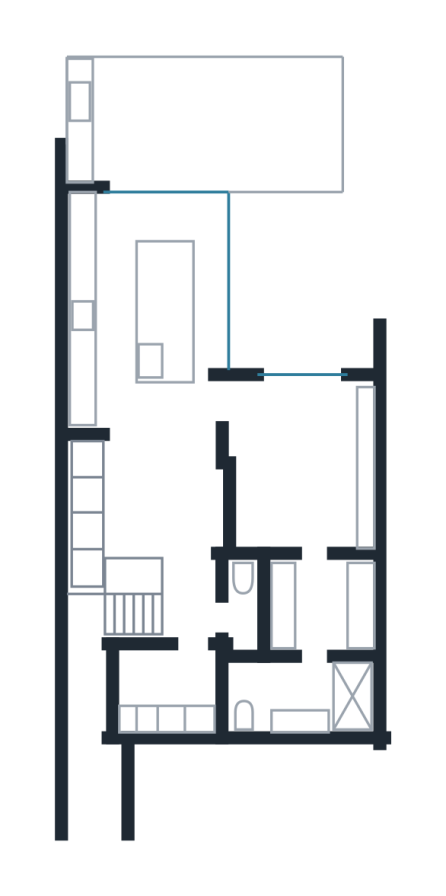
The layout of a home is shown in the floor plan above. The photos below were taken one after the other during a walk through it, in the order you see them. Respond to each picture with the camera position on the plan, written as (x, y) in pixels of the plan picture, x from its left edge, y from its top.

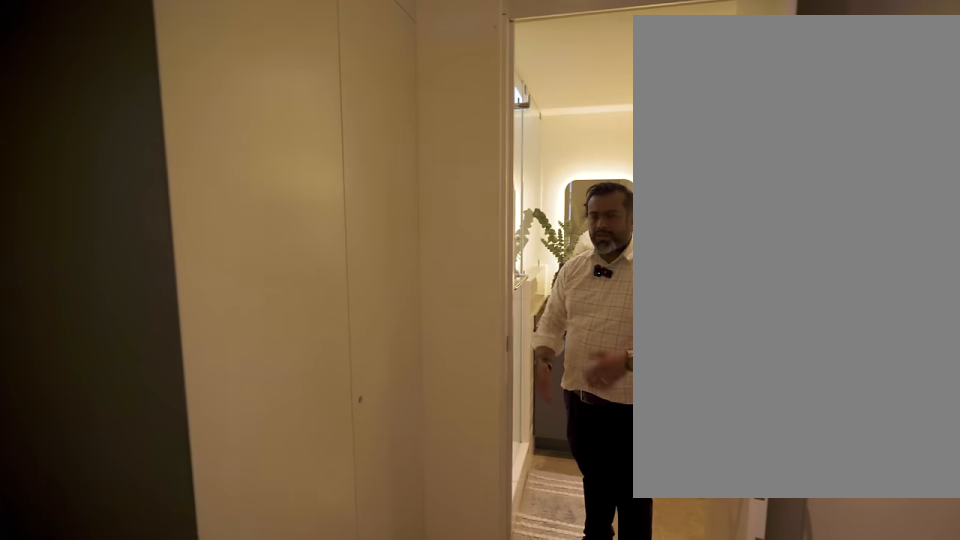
(313, 576)
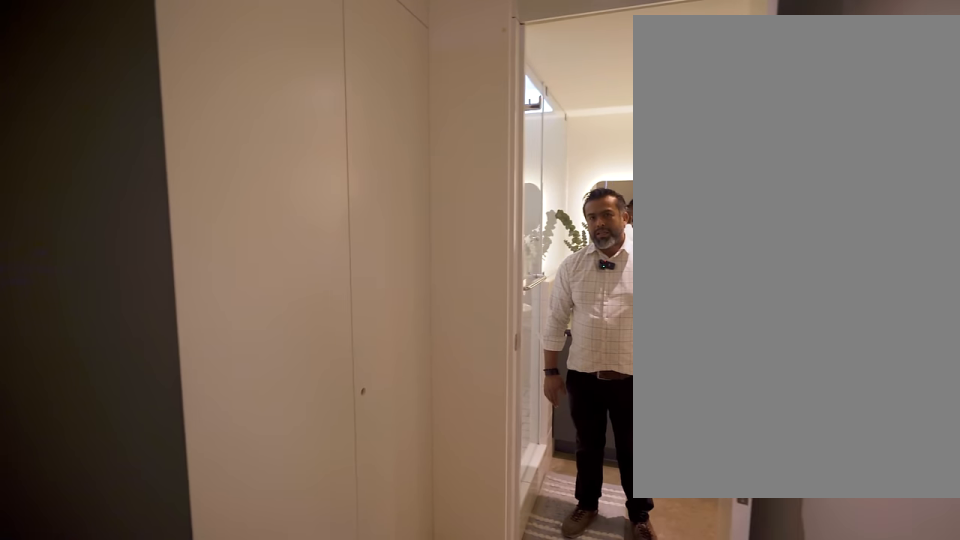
(313, 576)
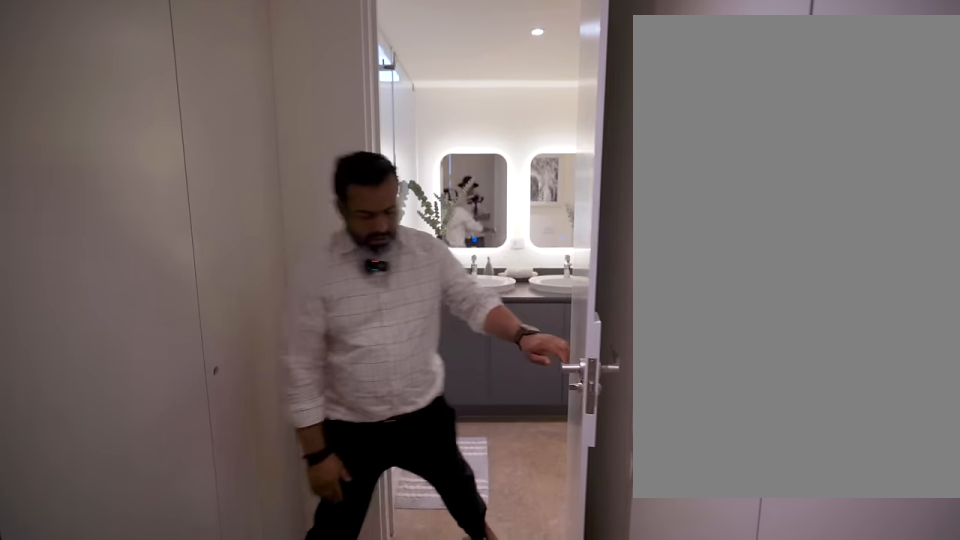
(314, 584)
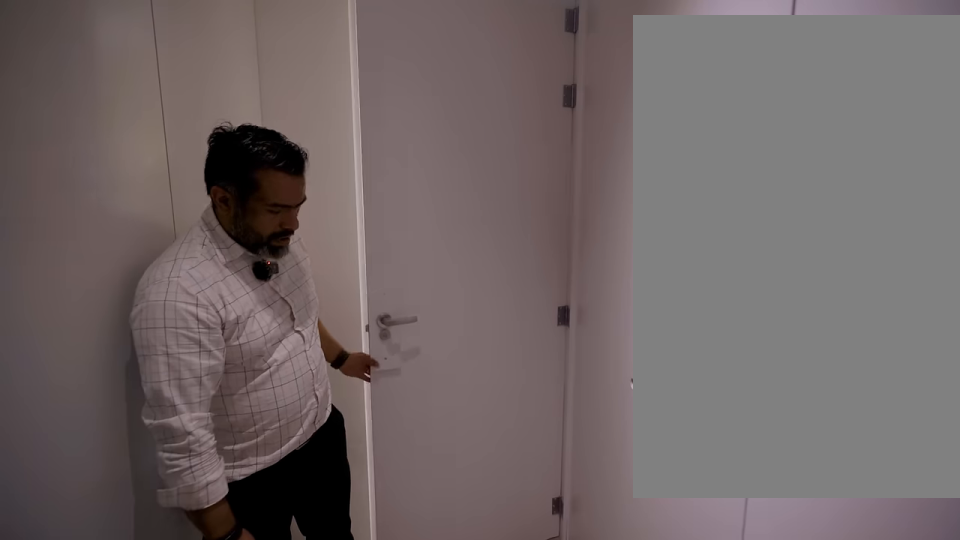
(314, 584)
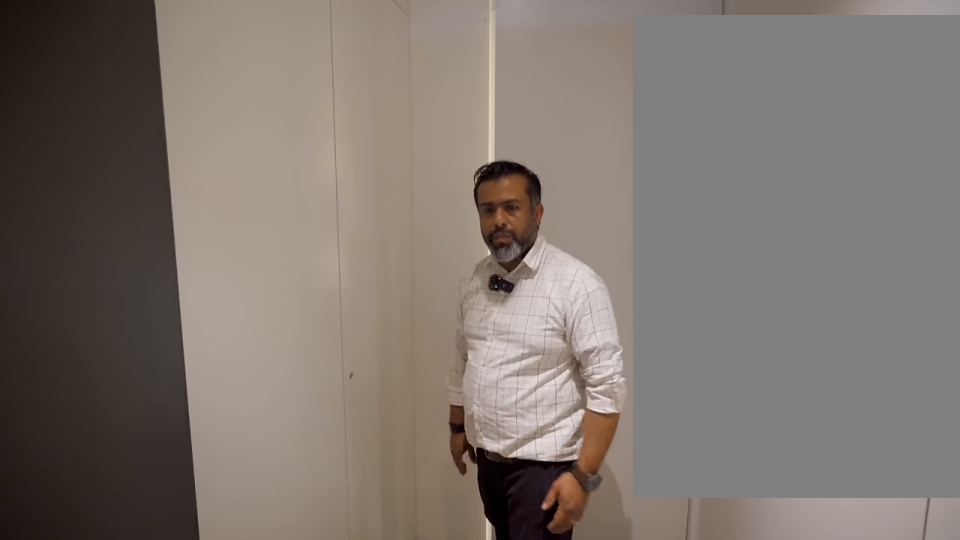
(315, 580)
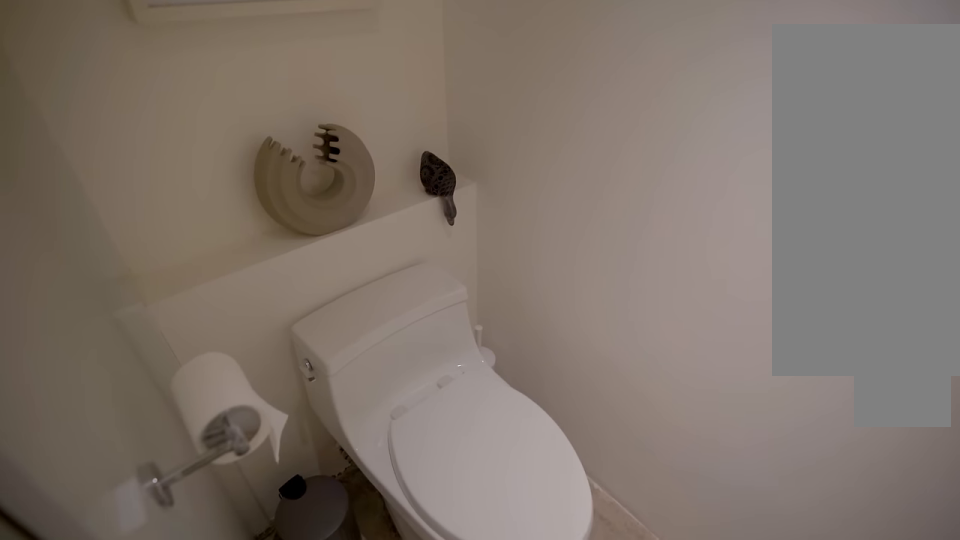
(307, 677)
